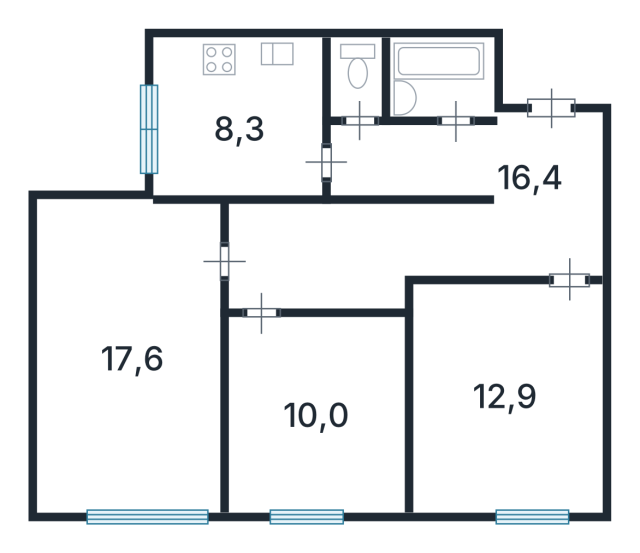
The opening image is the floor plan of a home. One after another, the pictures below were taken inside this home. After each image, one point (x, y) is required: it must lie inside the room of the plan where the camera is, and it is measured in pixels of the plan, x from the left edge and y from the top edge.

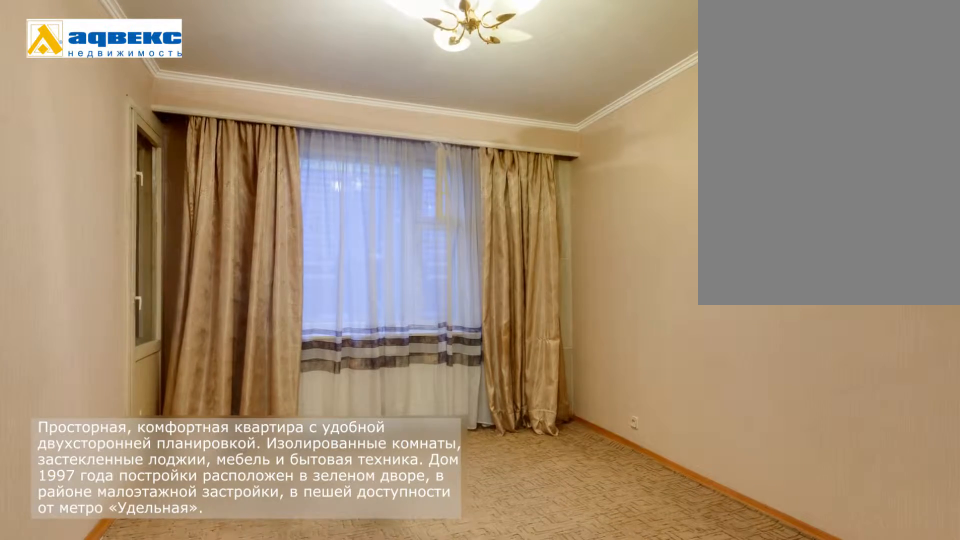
(503, 398)
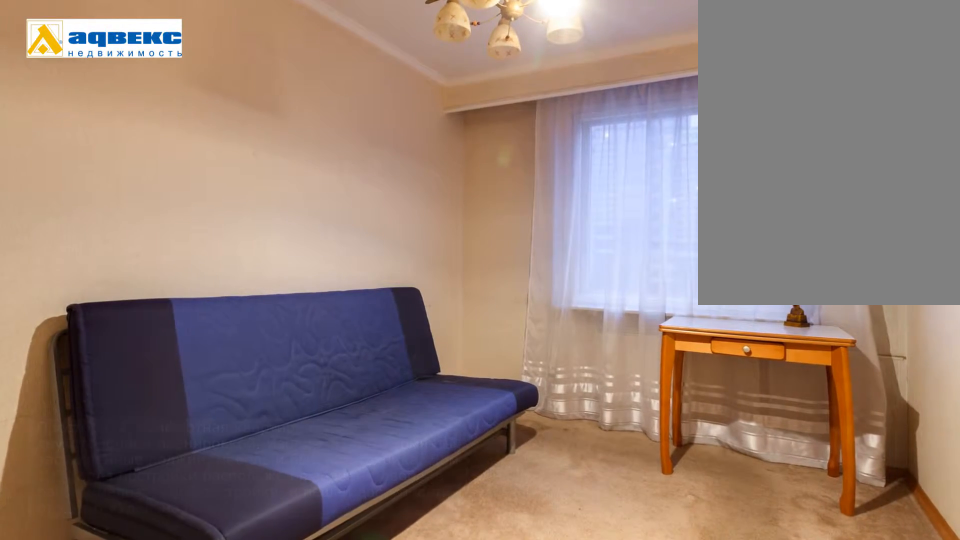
(318, 408)
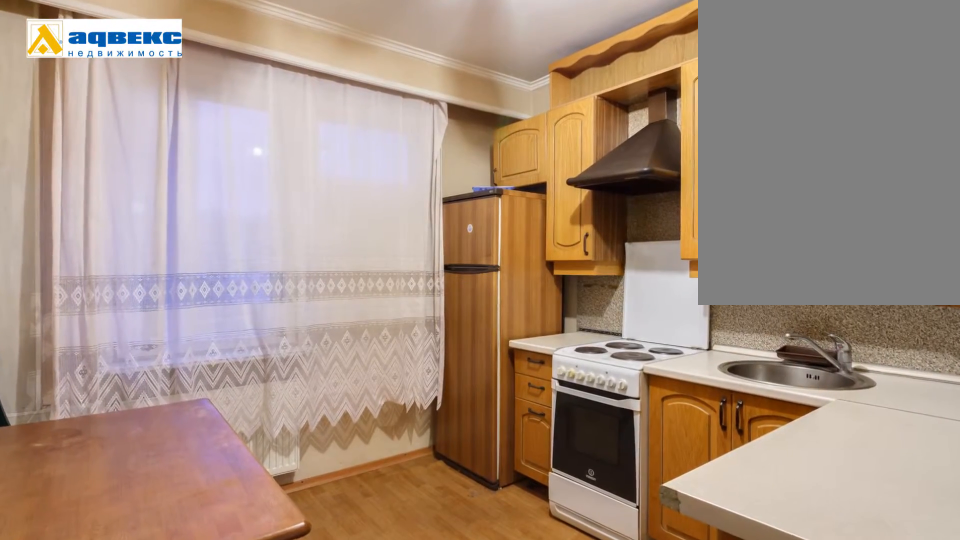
(237, 128)
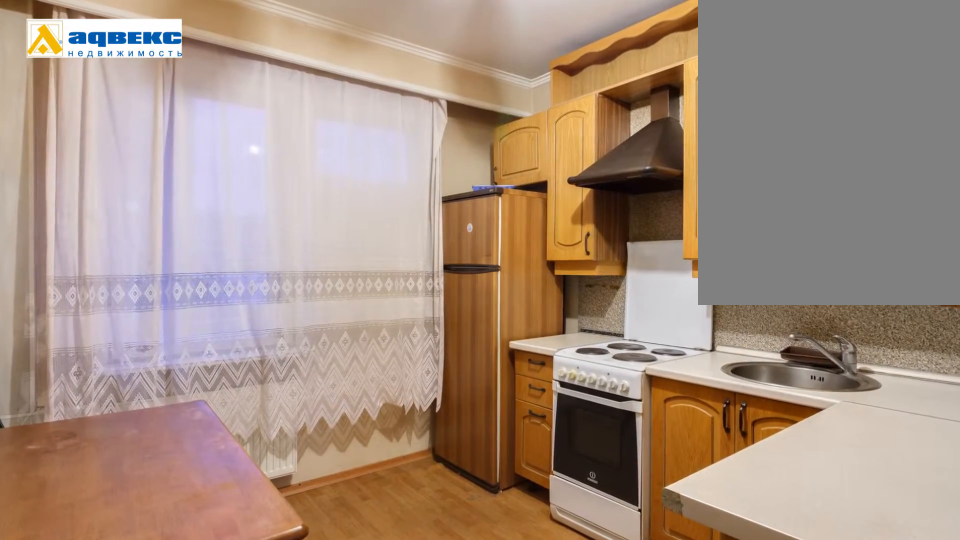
(237, 128)
